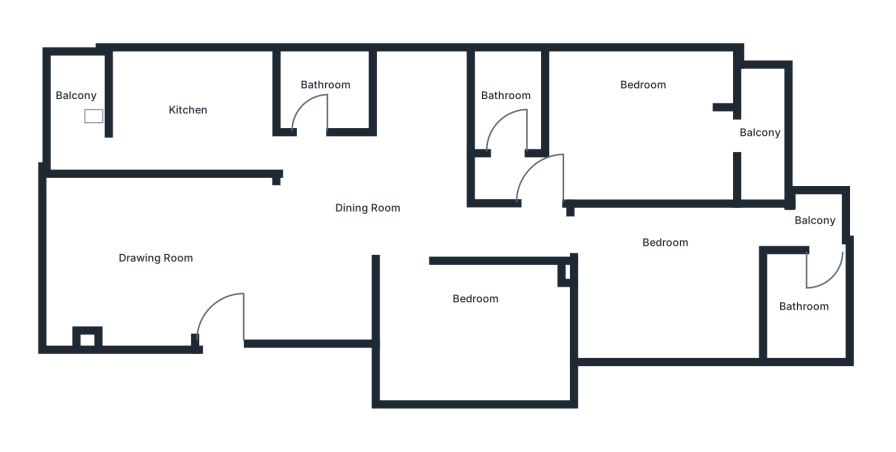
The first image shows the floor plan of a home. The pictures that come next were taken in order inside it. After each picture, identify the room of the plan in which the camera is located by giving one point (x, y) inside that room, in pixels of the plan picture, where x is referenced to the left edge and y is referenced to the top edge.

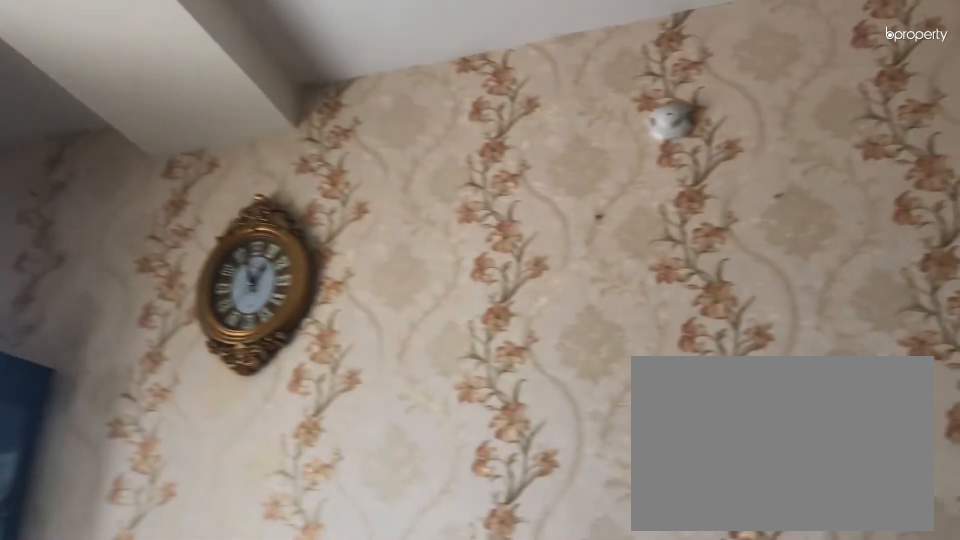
(160, 262)
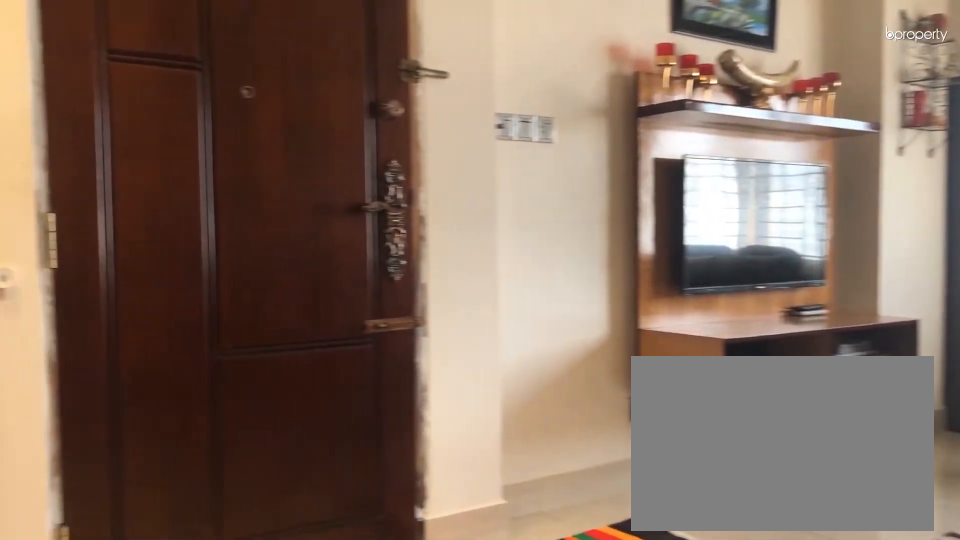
(160, 262)
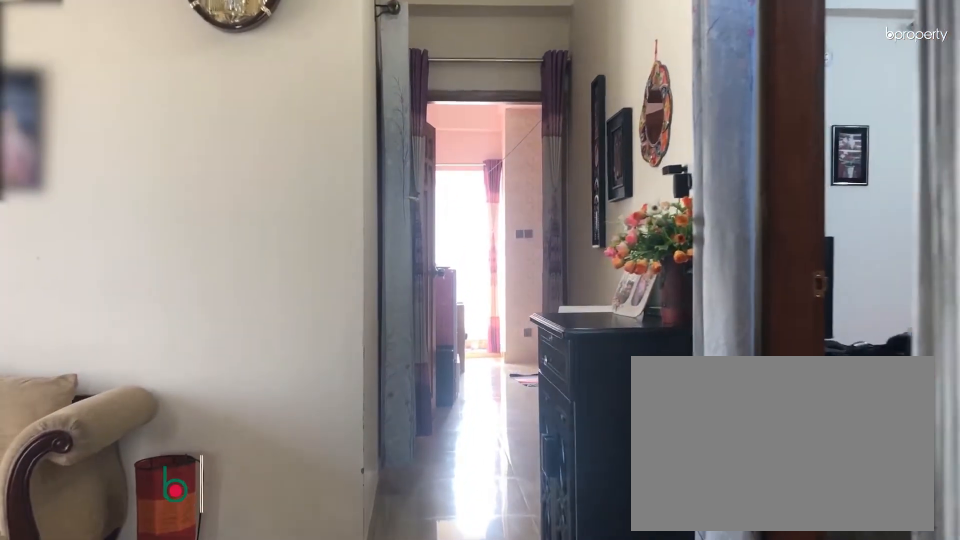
(366, 206)
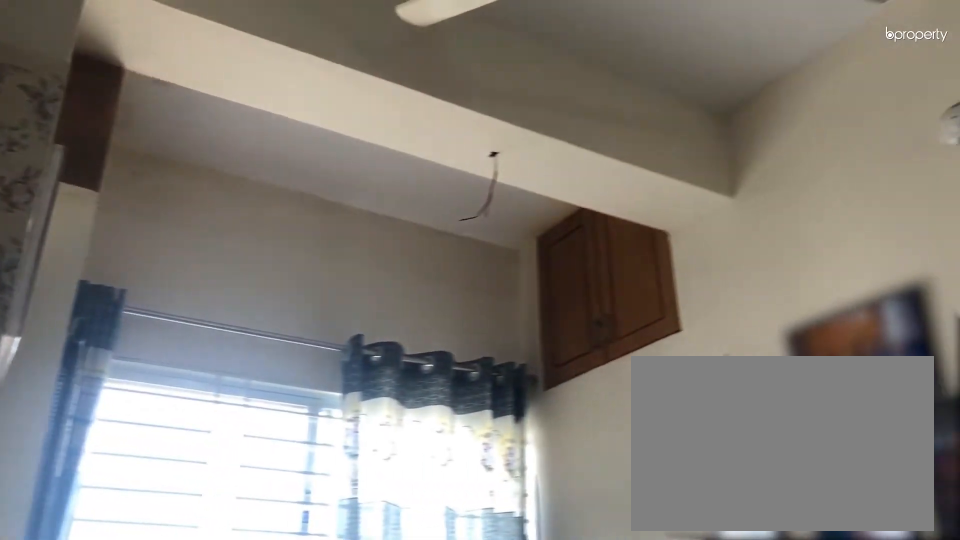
(366, 206)
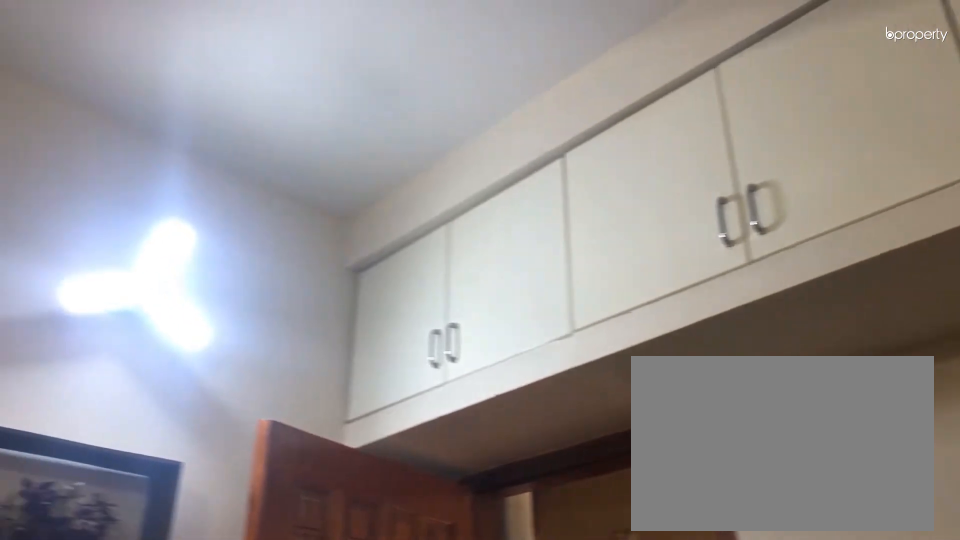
(478, 334)
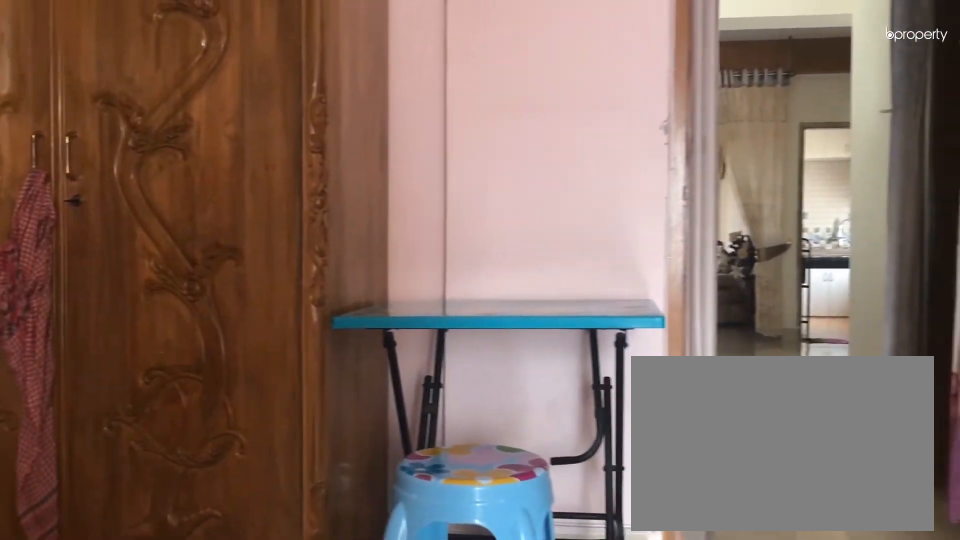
(665, 288)
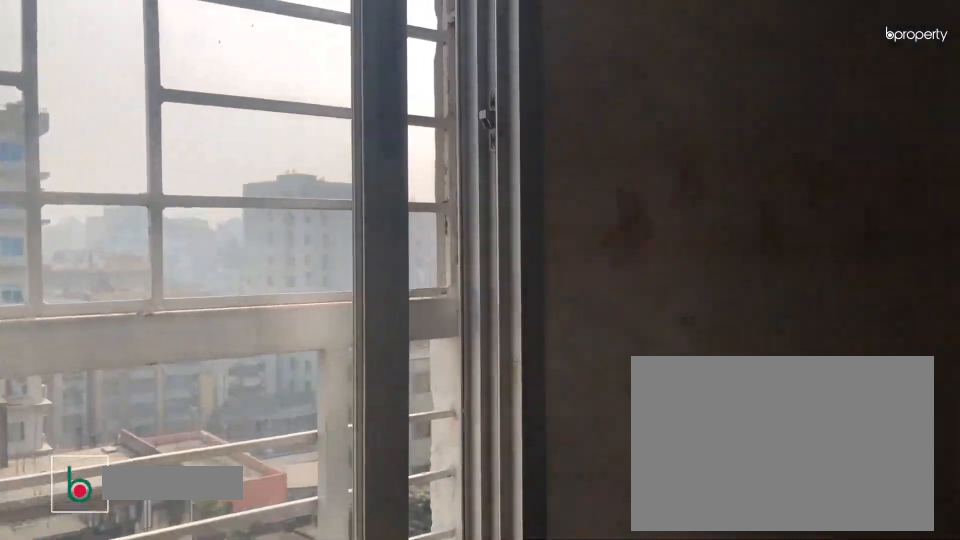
(819, 223)
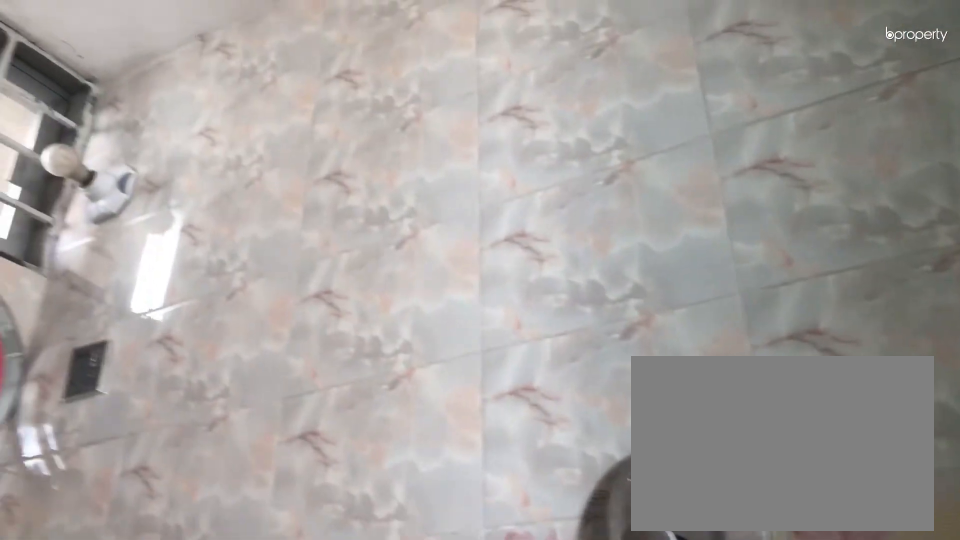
(803, 308)
